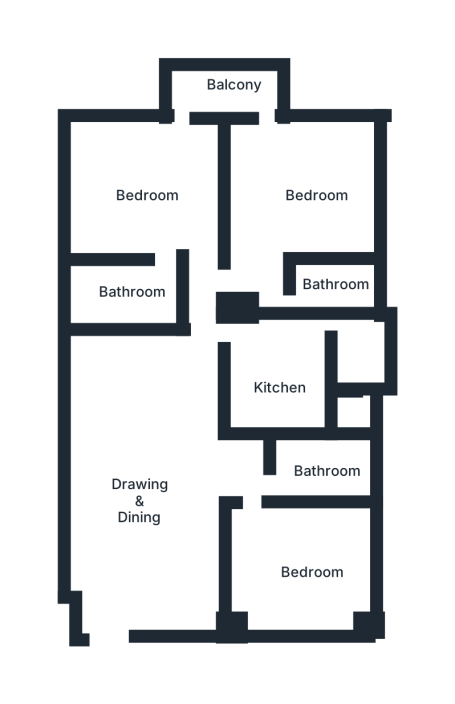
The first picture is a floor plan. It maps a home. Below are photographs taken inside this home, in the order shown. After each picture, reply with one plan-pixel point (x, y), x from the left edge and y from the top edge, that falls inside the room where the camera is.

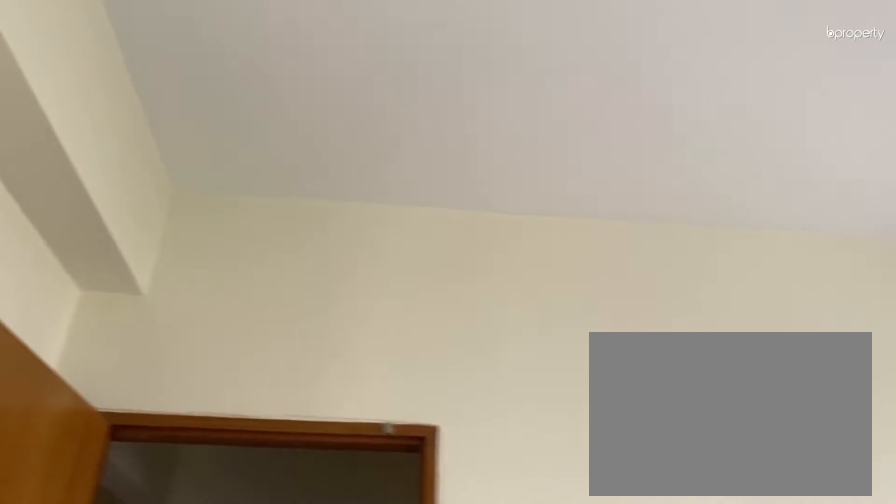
(310, 572)
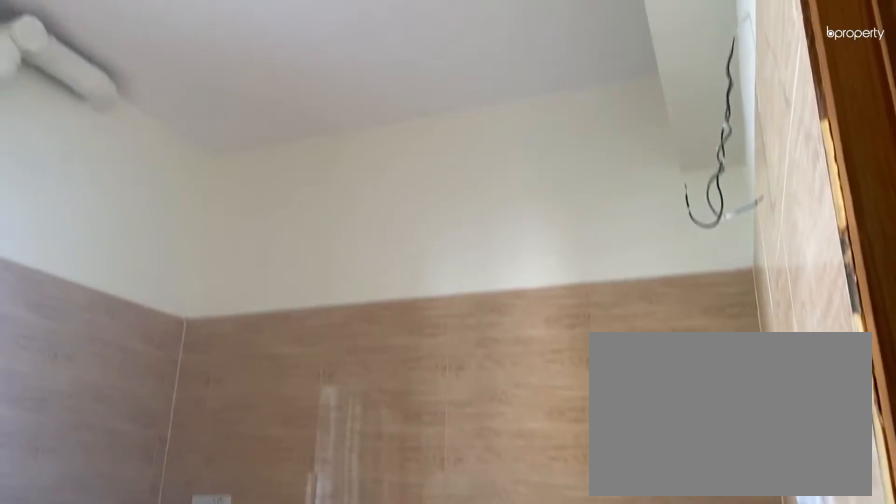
(277, 385)
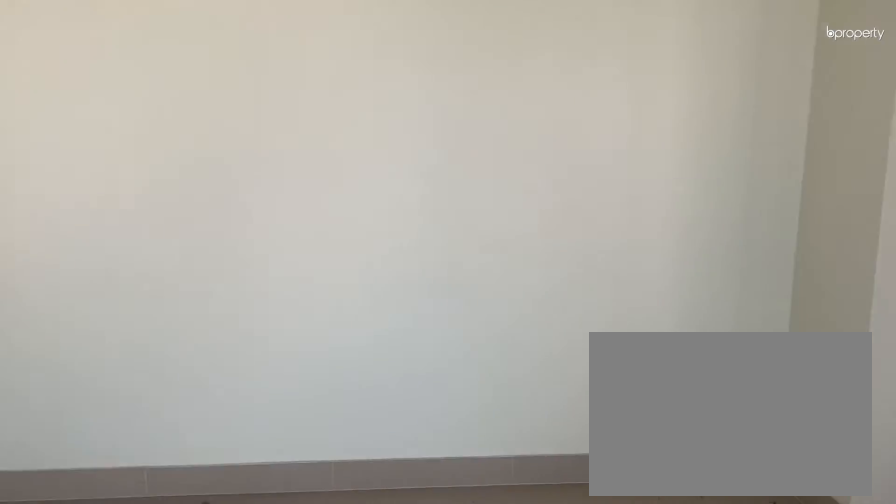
(319, 193)
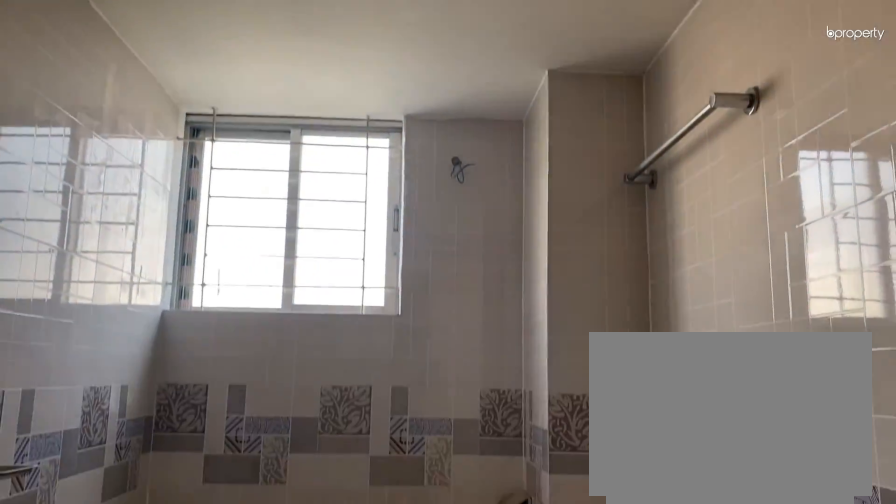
(348, 281)
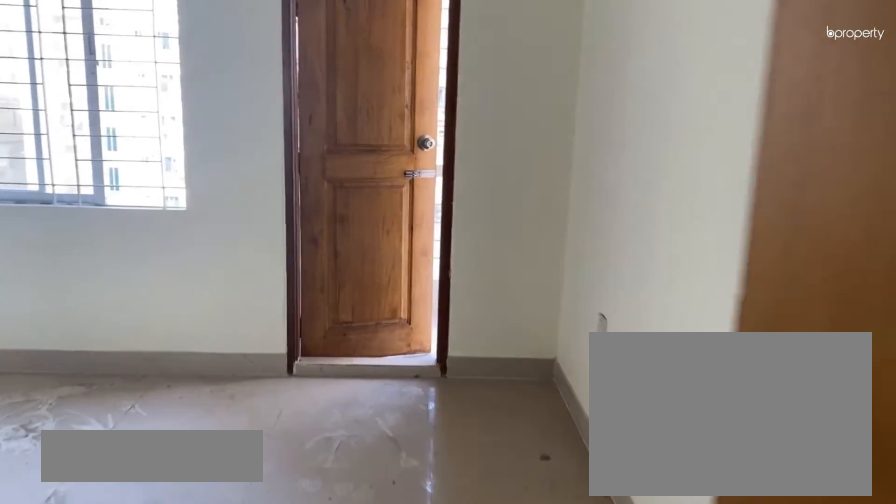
(147, 195)
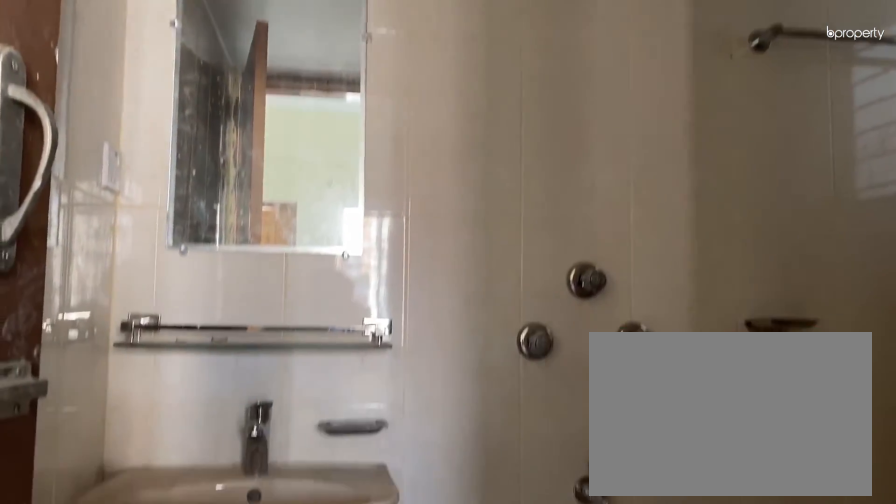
(131, 291)
